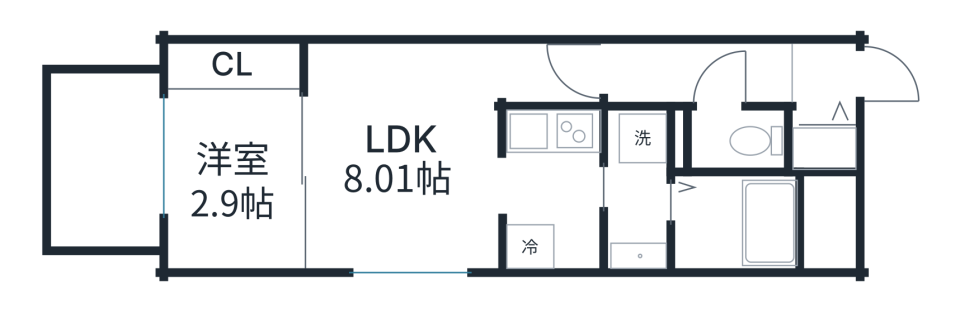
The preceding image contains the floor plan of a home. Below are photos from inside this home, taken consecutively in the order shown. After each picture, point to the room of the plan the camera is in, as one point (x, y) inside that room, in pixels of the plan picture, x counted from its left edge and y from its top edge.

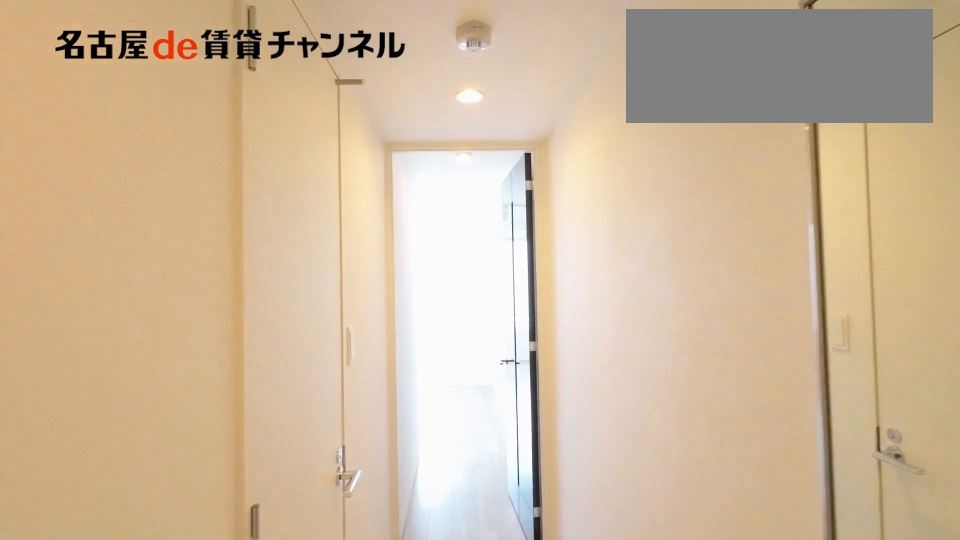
(824, 82)
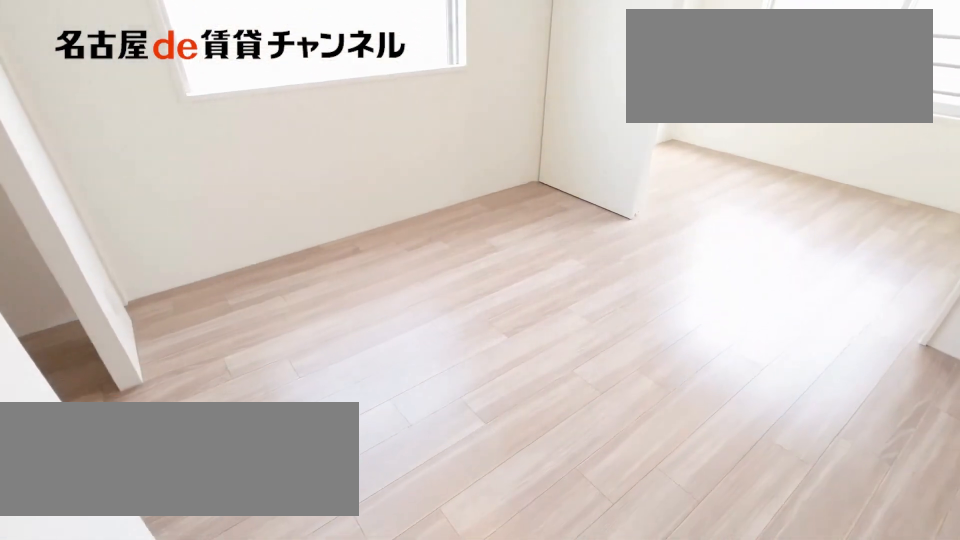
(418, 144)
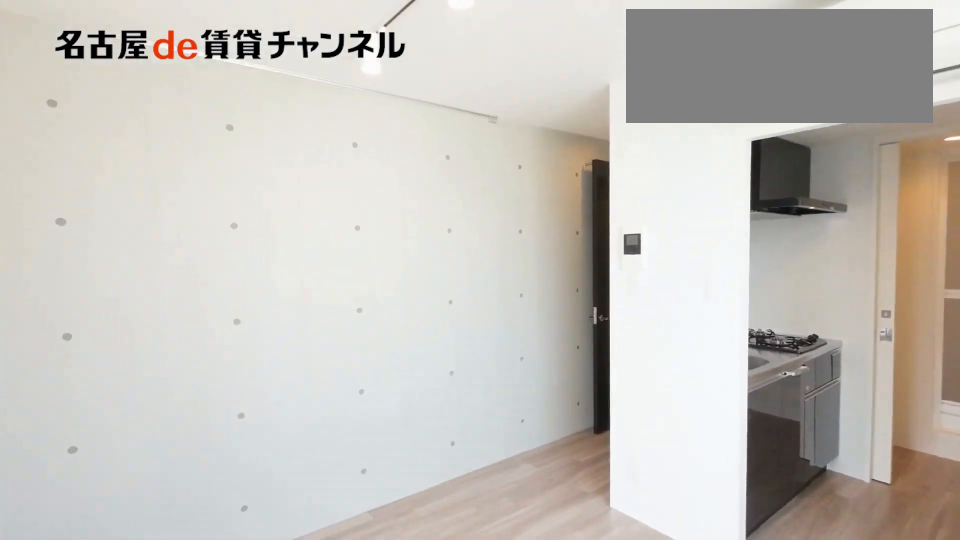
(418, 144)
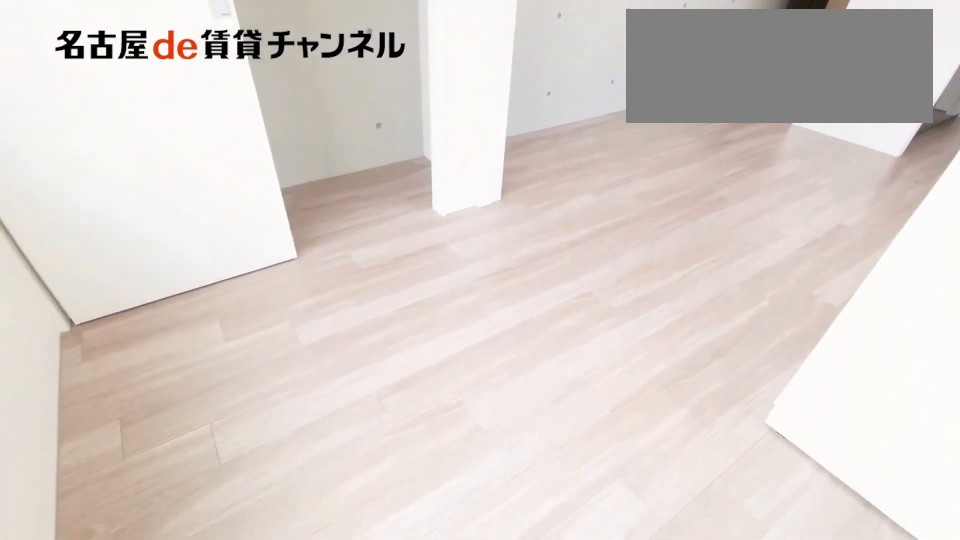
(231, 181)
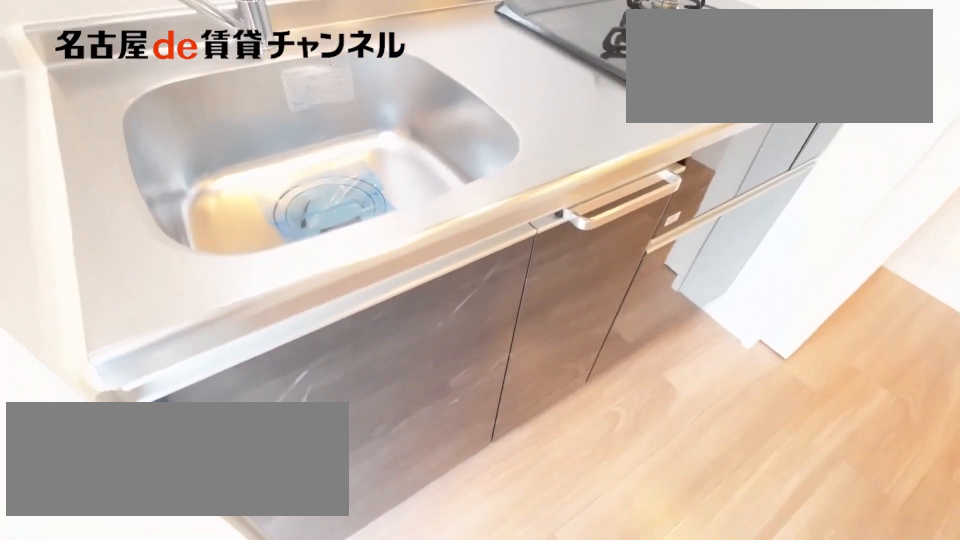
(553, 191)
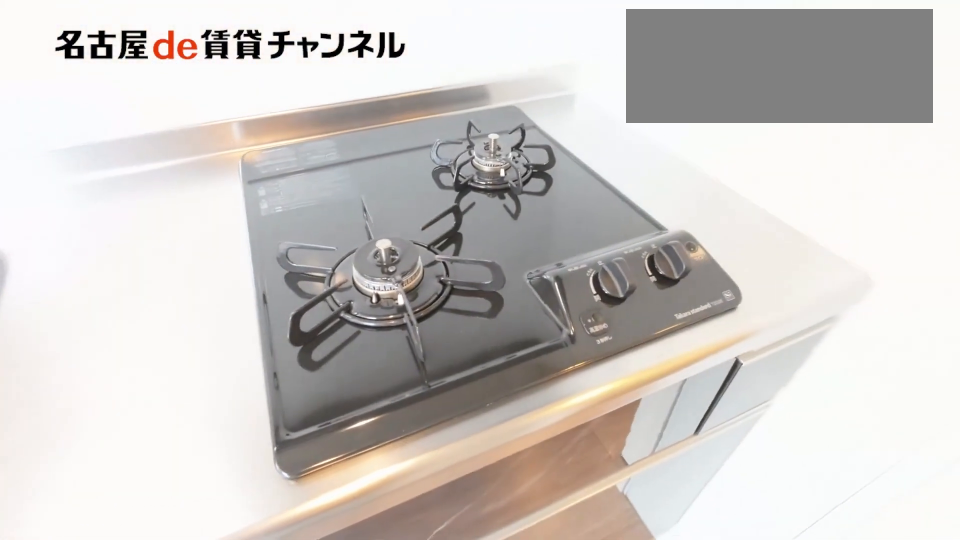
(553, 191)
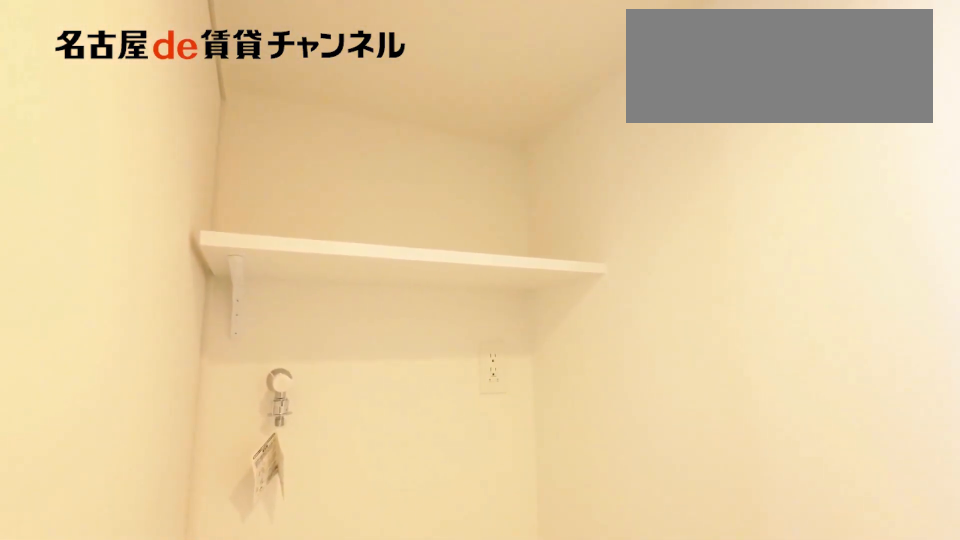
(636, 141)
